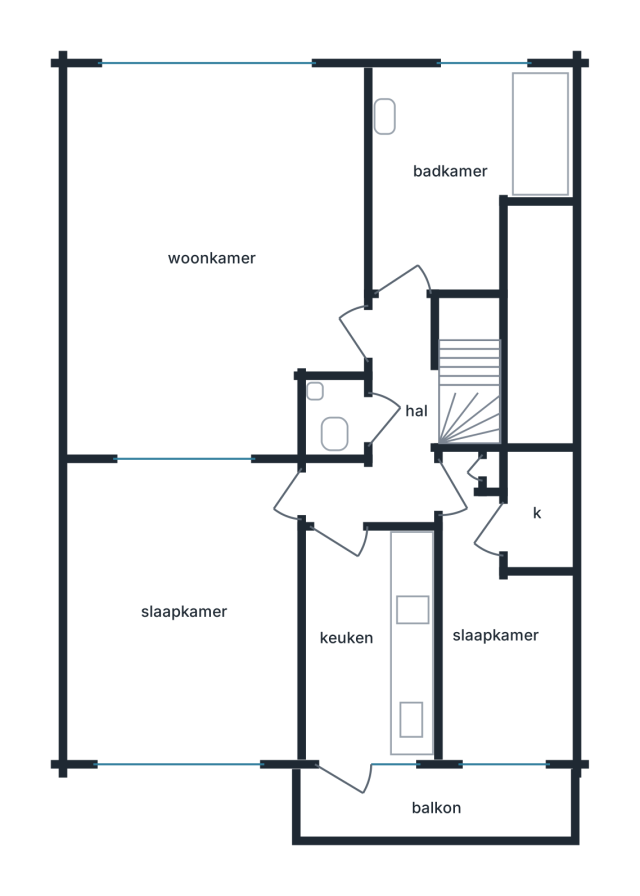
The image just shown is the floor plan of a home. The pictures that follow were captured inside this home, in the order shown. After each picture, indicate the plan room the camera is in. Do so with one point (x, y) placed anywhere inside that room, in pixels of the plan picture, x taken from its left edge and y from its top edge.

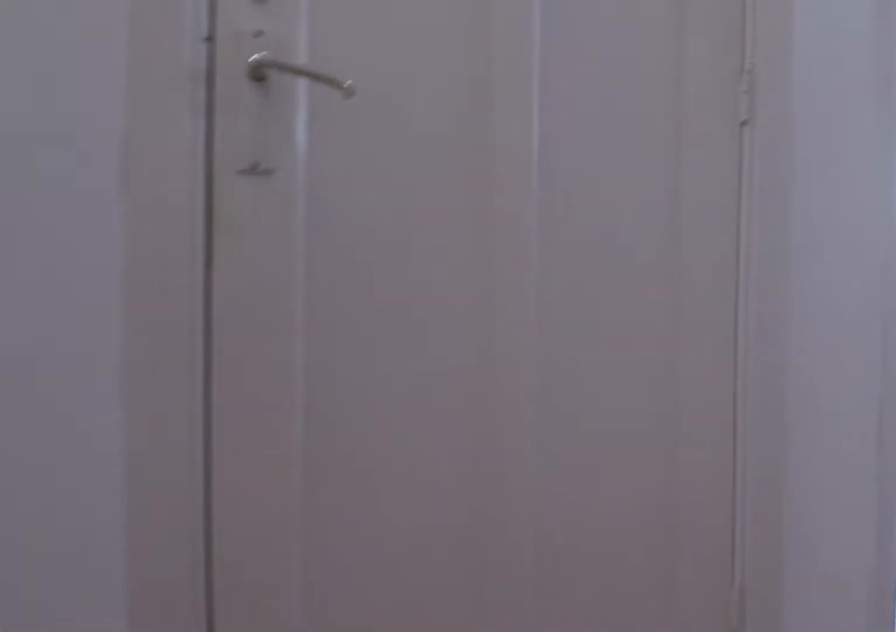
(390, 425)
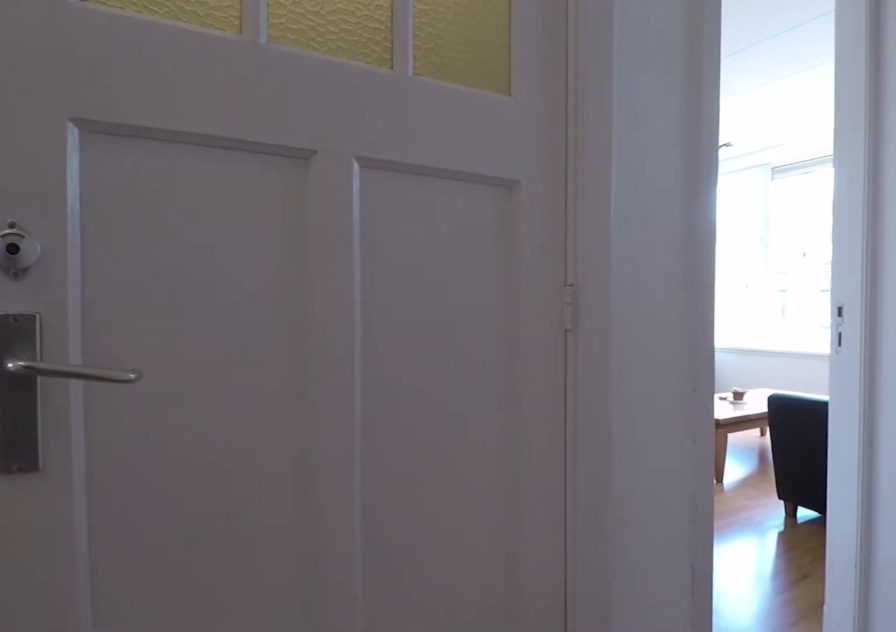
(390, 425)
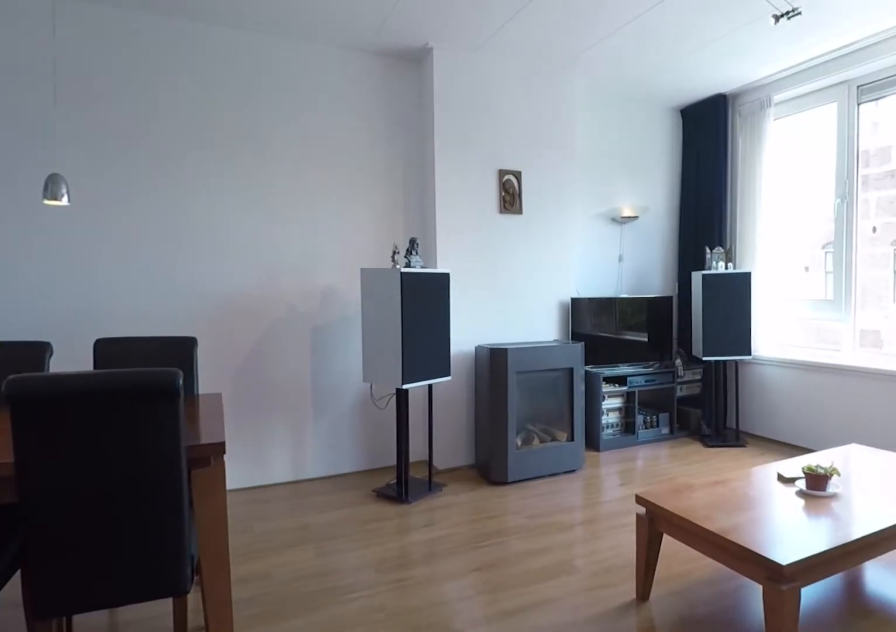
(212, 256)
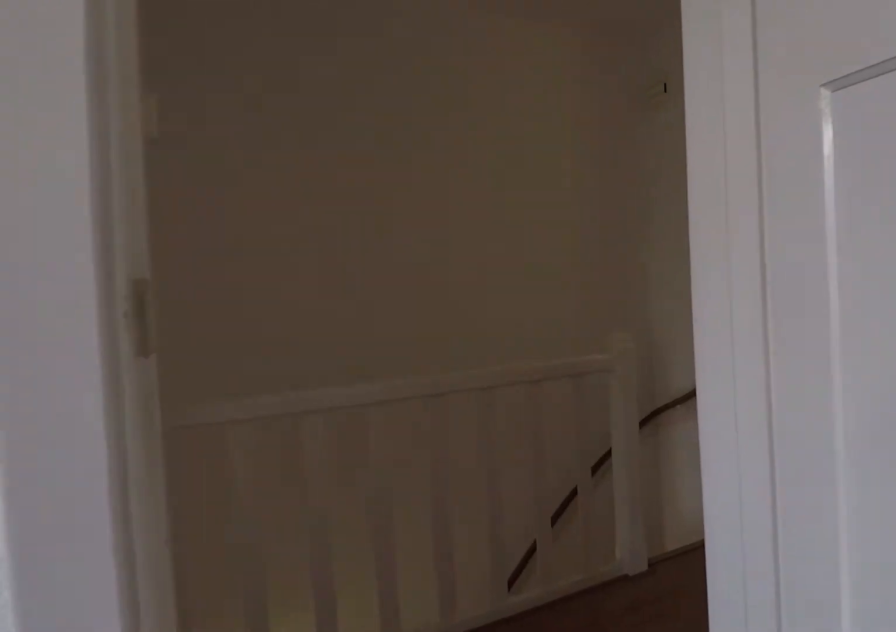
(212, 256)
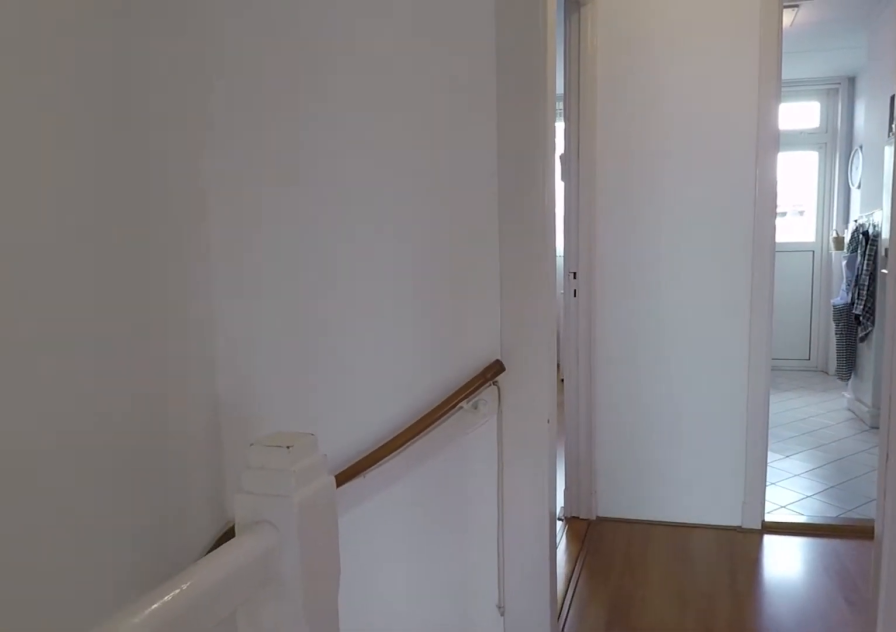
(389, 425)
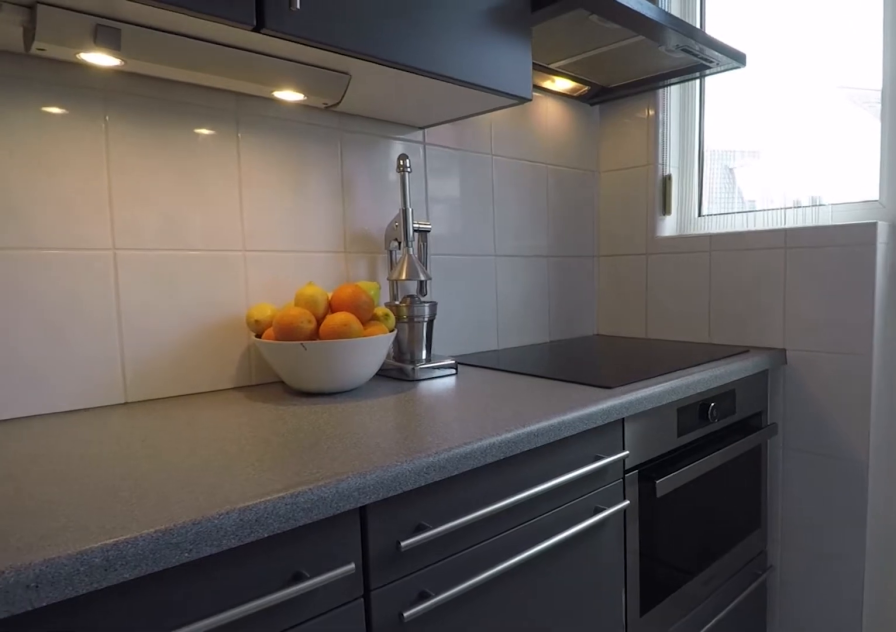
(368, 640)
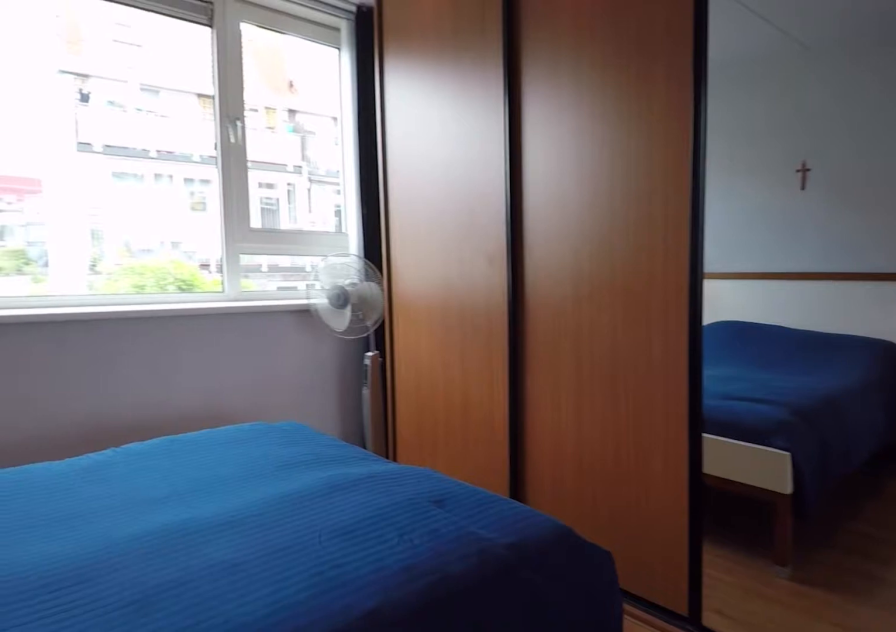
(185, 610)
